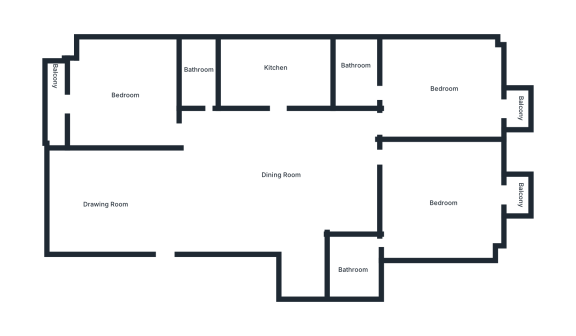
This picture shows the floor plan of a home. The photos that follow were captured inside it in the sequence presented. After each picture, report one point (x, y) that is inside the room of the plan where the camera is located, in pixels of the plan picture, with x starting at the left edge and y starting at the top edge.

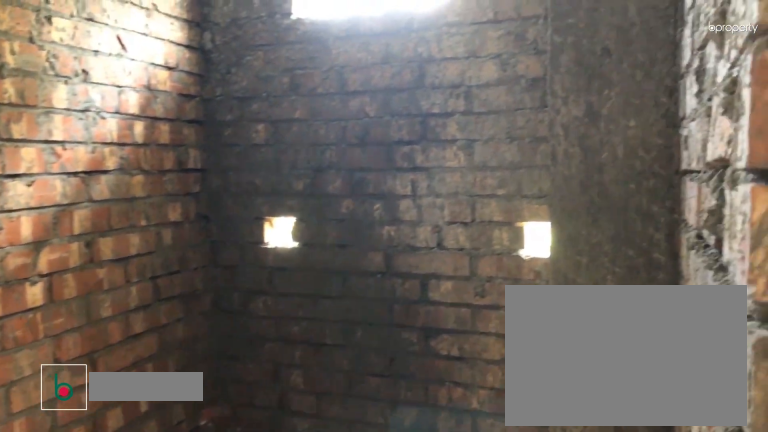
(355, 71)
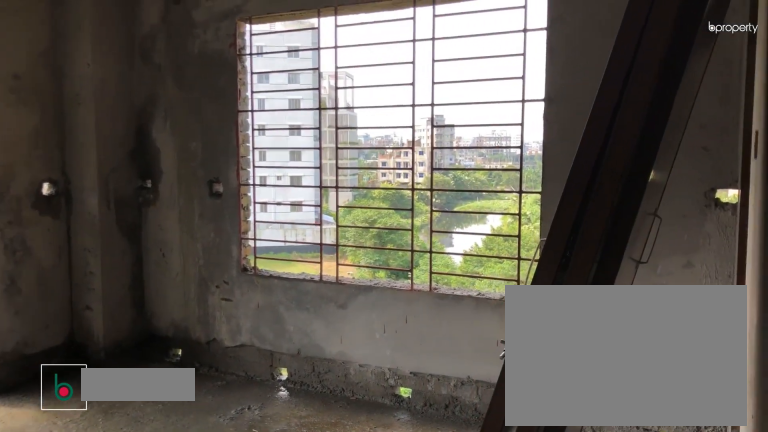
(445, 204)
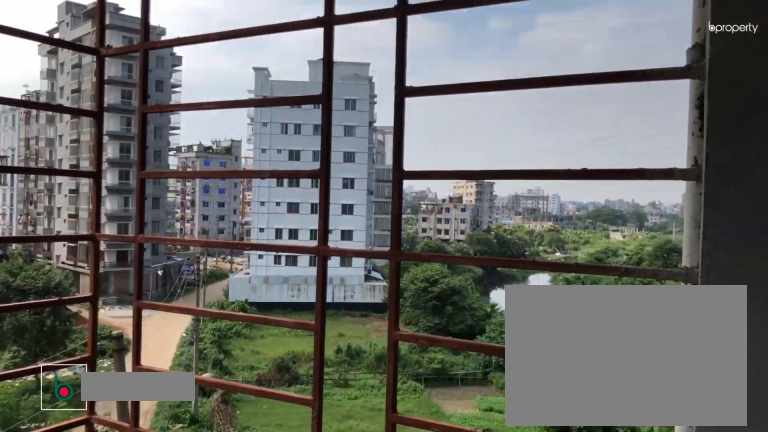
(517, 196)
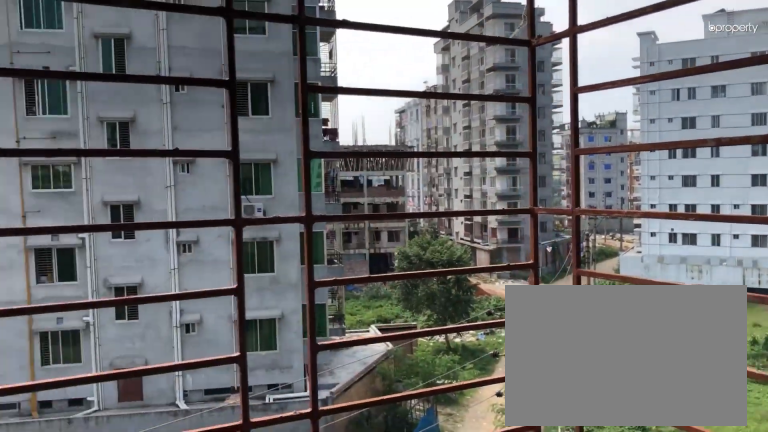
(517, 196)
